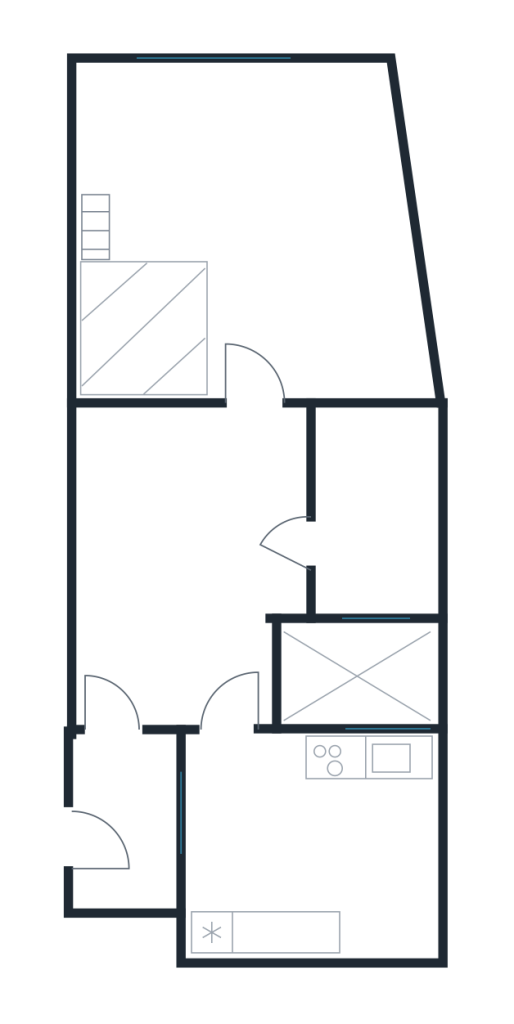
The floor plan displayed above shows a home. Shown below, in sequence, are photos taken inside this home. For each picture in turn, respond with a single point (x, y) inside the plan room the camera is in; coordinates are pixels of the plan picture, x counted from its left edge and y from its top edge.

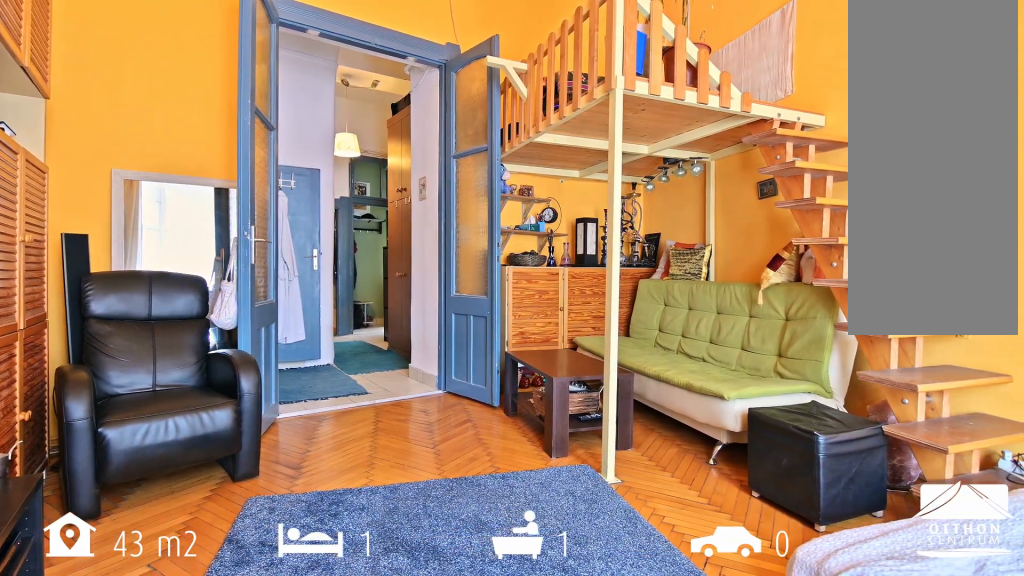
(258, 231)
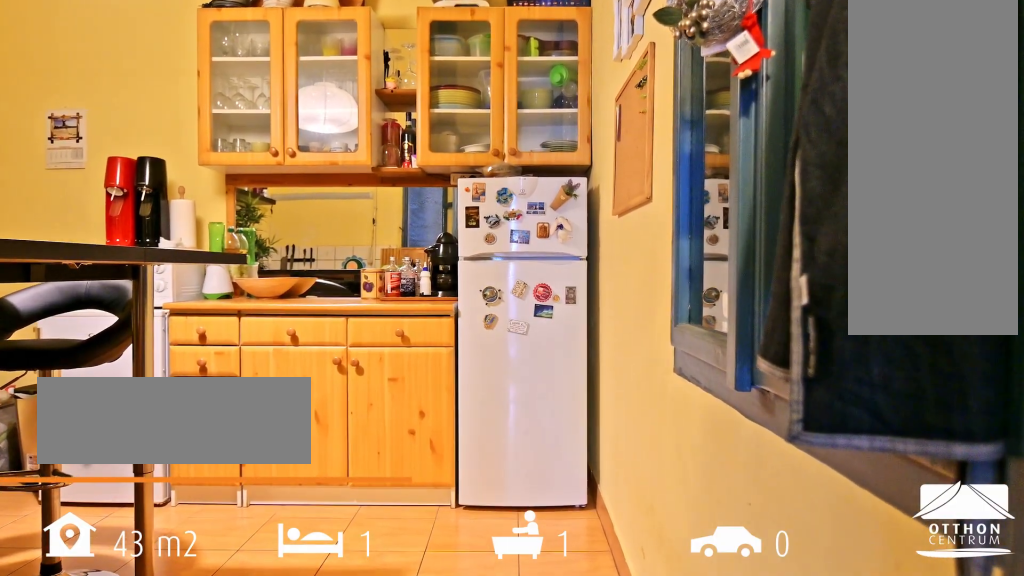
(304, 847)
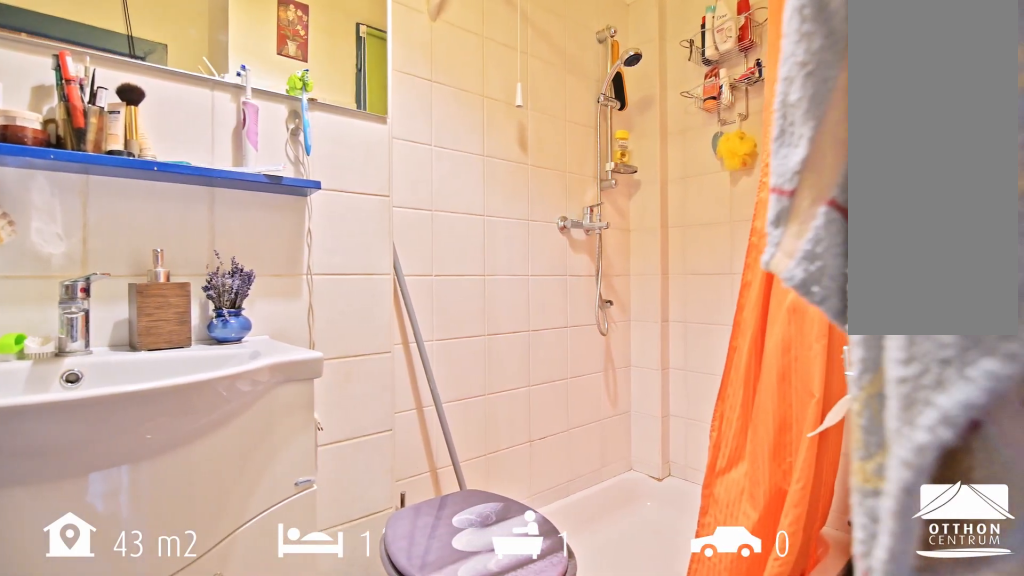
(370, 516)
